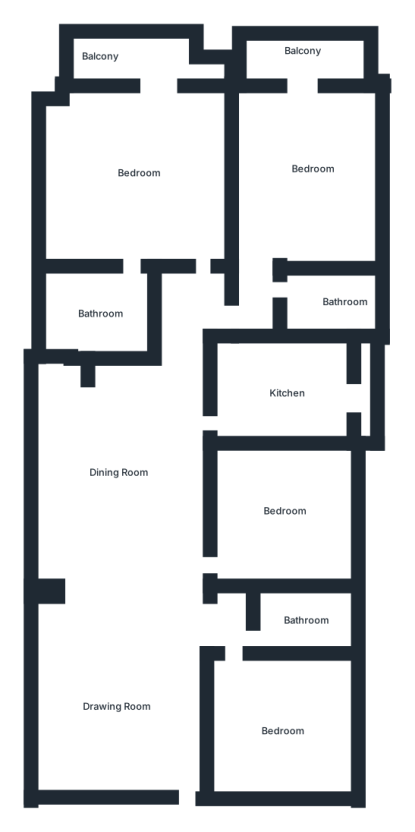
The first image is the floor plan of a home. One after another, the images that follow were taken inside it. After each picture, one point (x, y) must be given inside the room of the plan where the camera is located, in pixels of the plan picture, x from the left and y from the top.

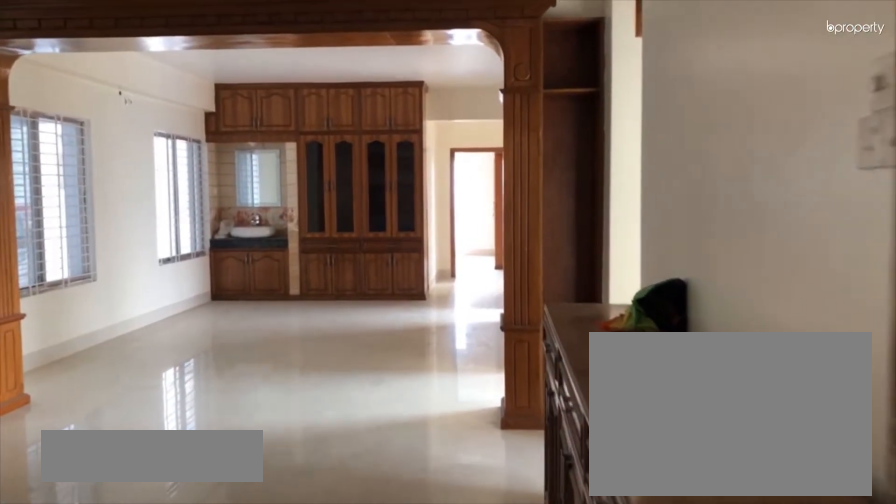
(154, 712)
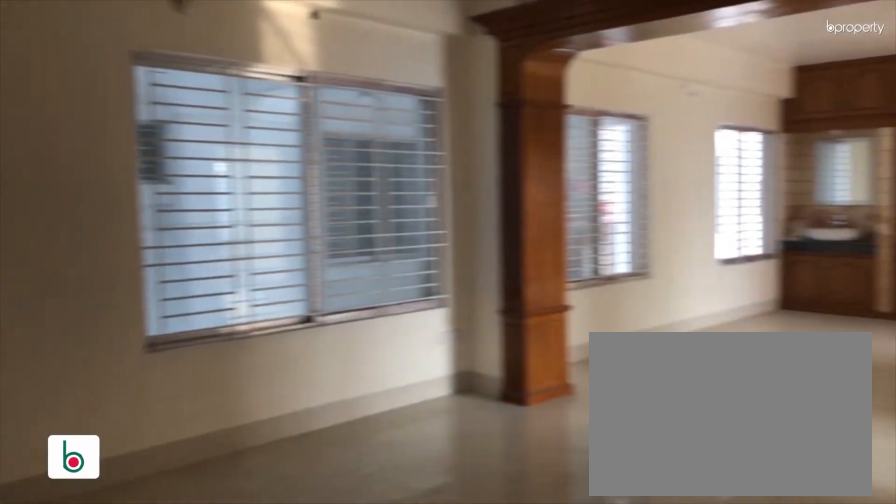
(154, 712)
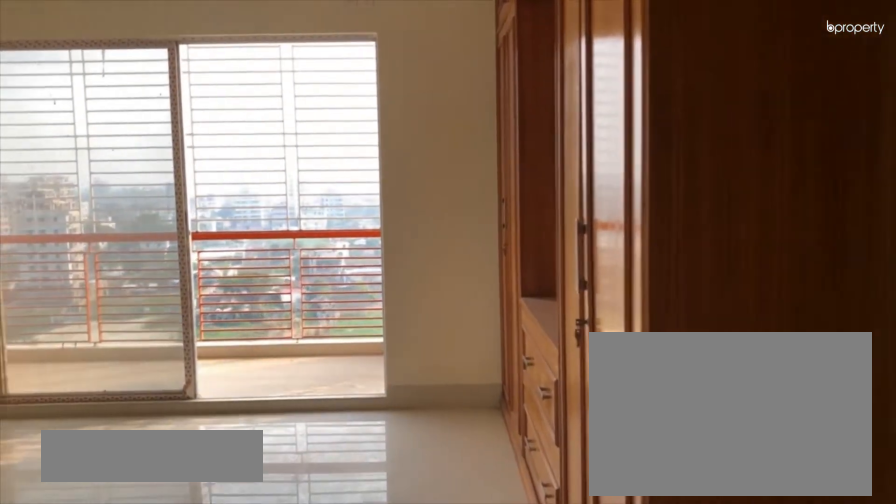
(178, 214)
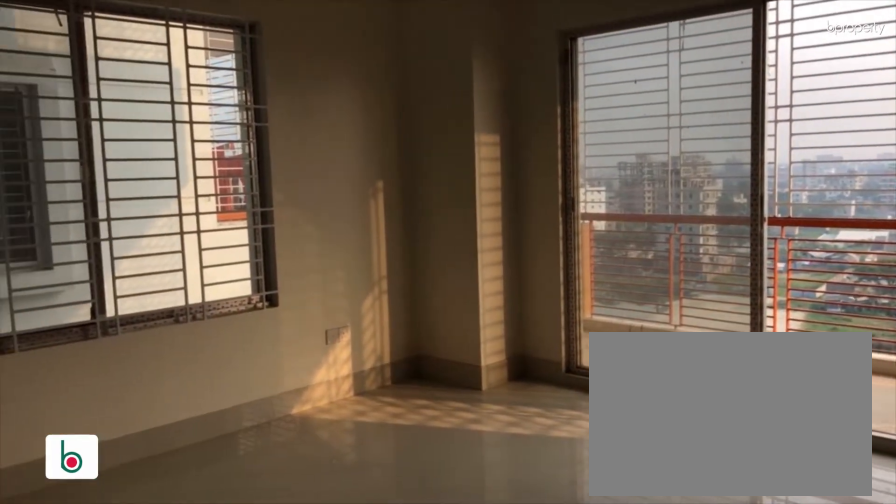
(178, 214)
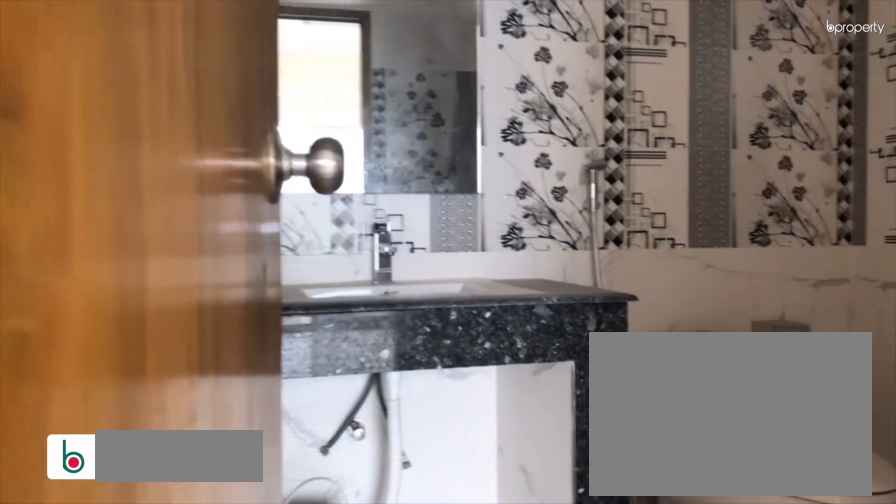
(97, 313)
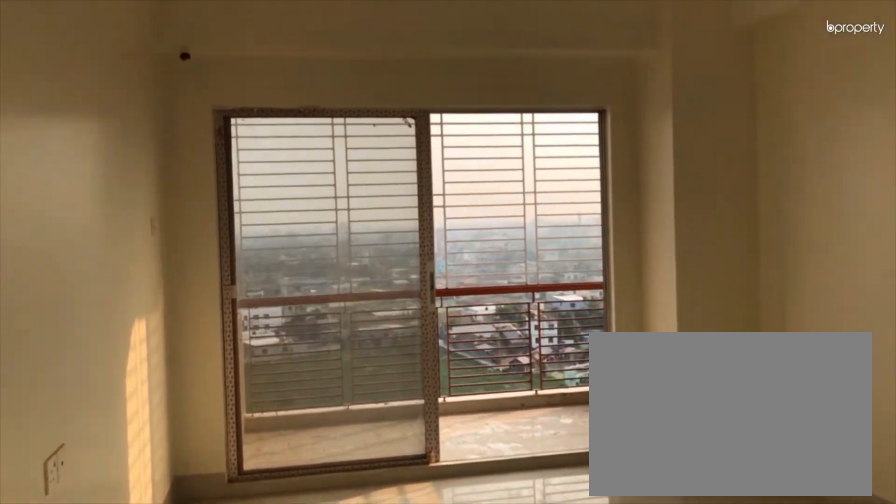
(309, 166)
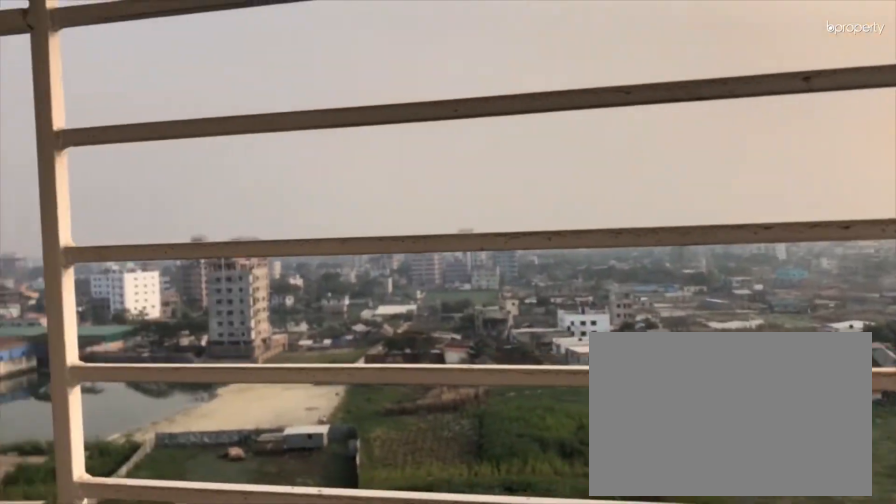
(299, 56)
